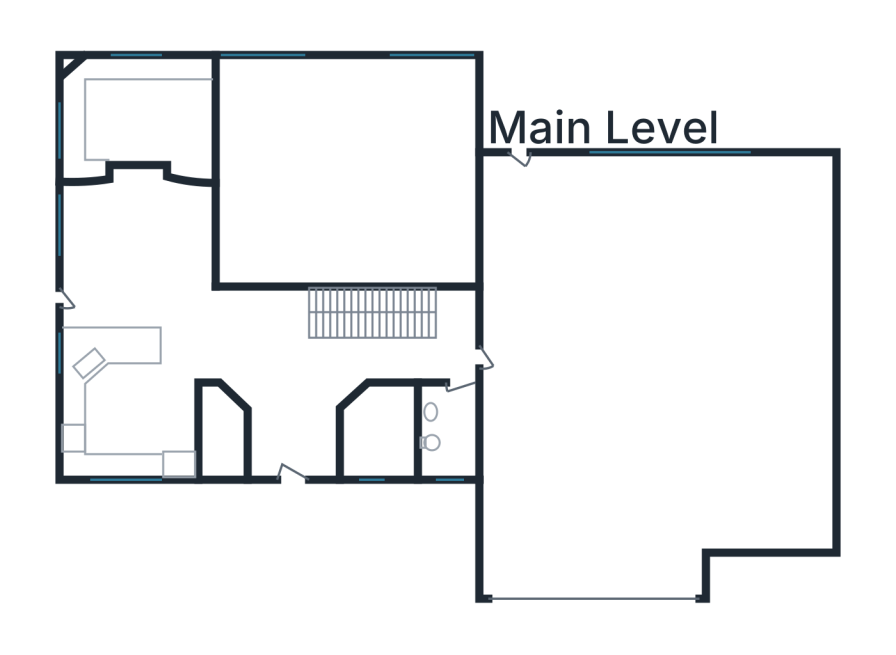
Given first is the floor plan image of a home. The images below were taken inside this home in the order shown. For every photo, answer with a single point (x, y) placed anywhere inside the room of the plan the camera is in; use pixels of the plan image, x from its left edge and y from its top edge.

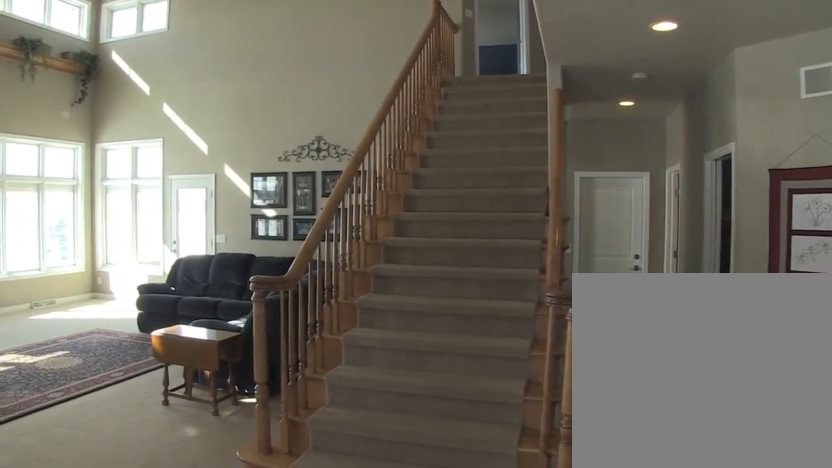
(348, 174)
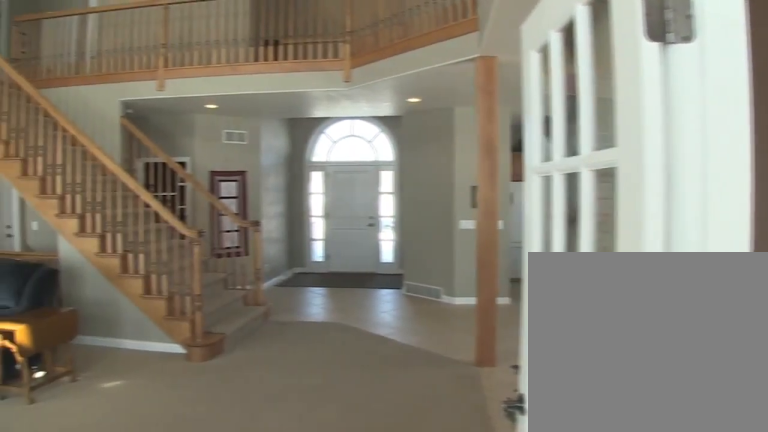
(347, 175)
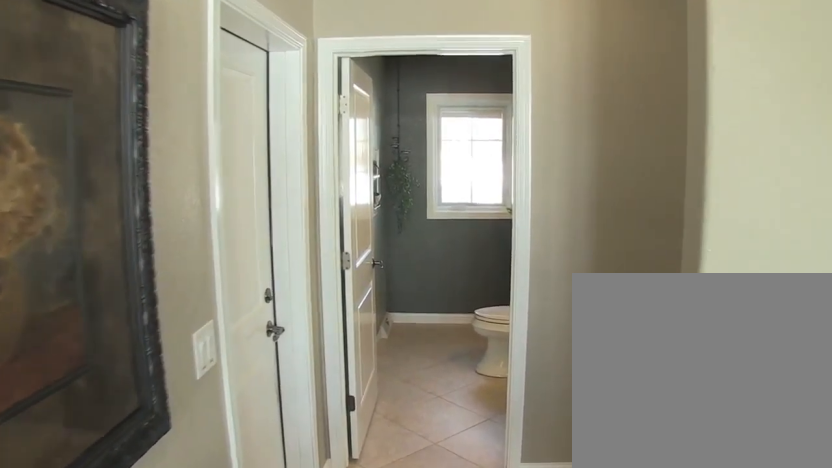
(433, 345)
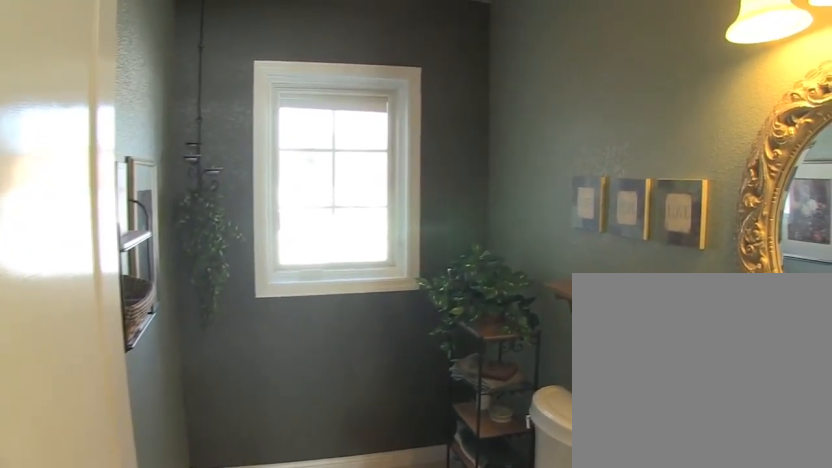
(449, 432)
